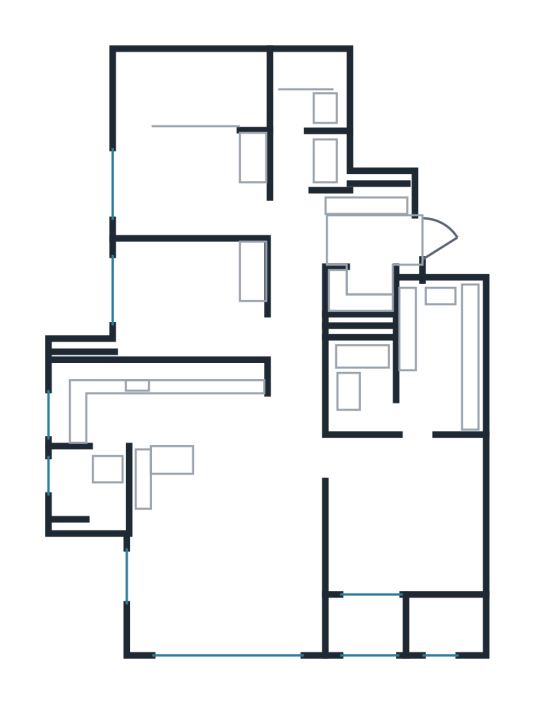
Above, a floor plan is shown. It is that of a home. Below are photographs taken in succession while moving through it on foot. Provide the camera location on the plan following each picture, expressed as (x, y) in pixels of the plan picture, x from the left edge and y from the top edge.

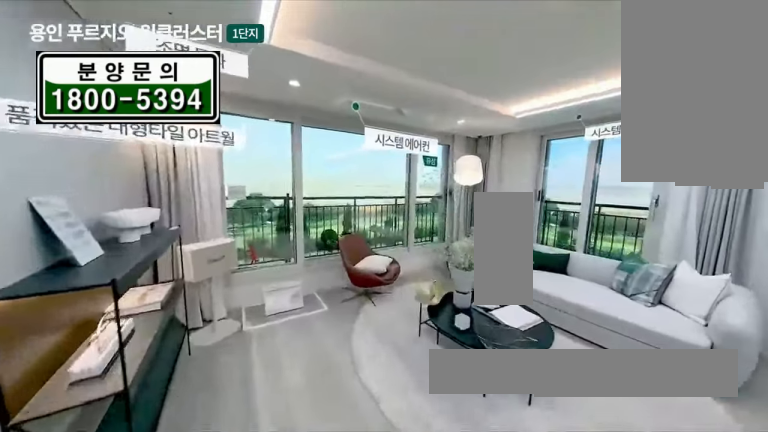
(228, 582)
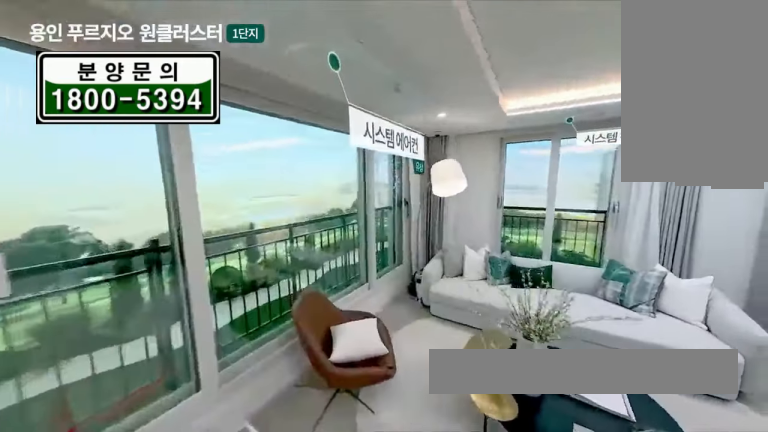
(226, 582)
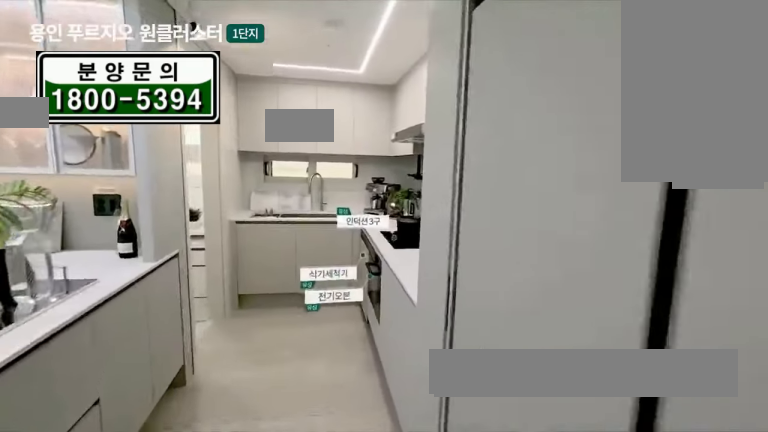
(167, 424)
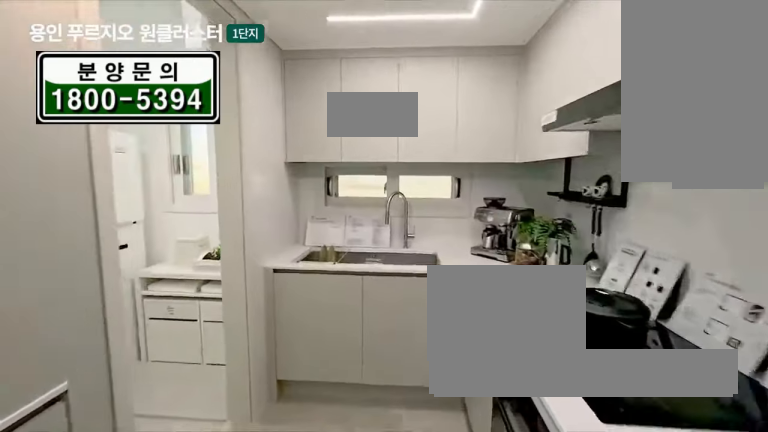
(172, 424)
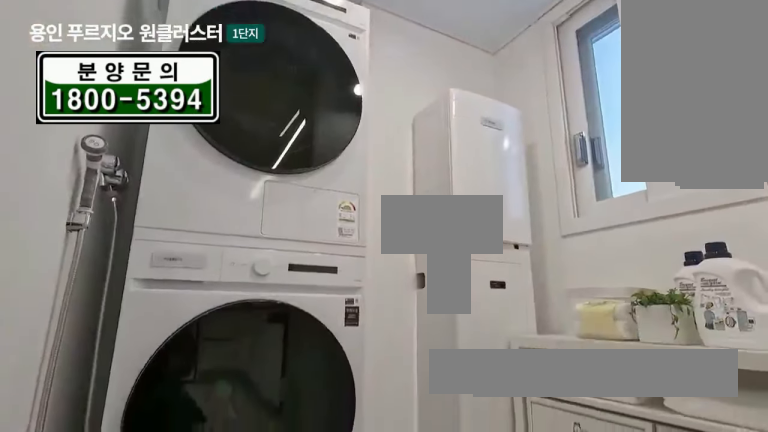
(92, 500)
